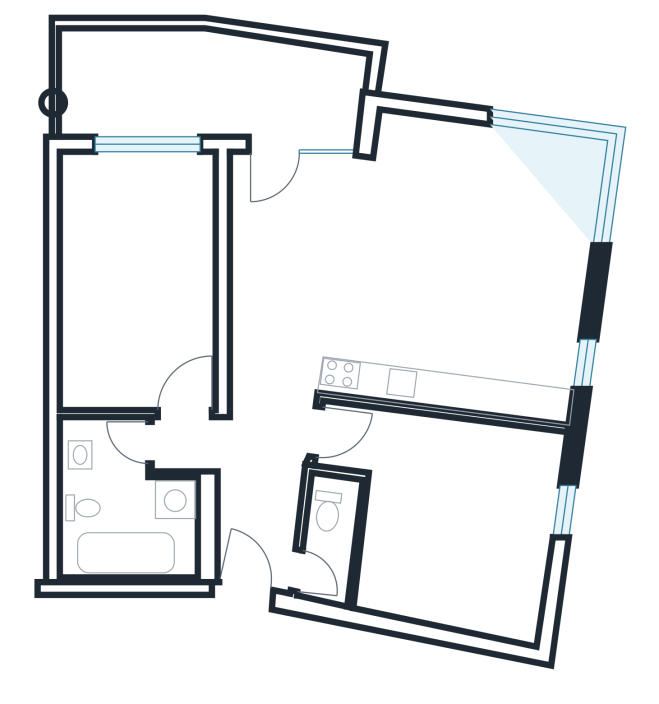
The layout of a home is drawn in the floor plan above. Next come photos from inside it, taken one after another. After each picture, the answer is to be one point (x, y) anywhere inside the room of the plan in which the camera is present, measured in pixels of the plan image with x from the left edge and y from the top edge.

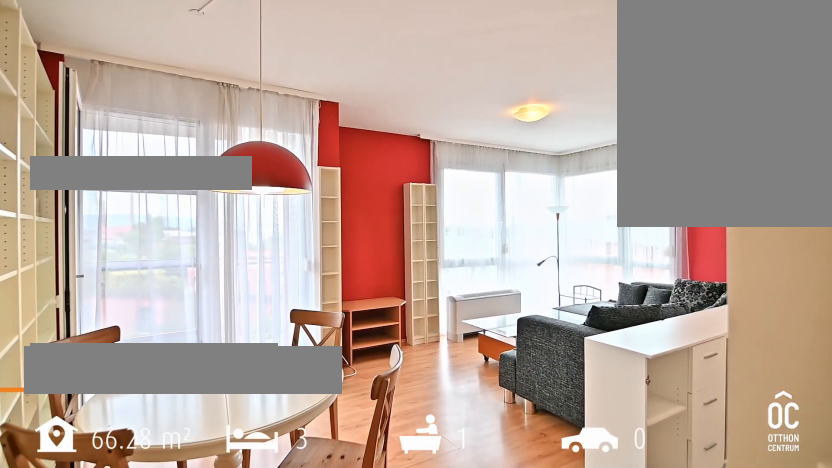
(480, 224)
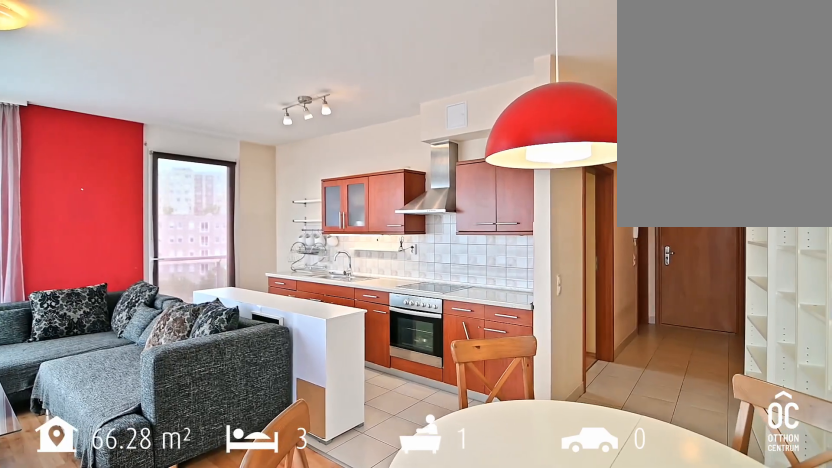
(480, 224)
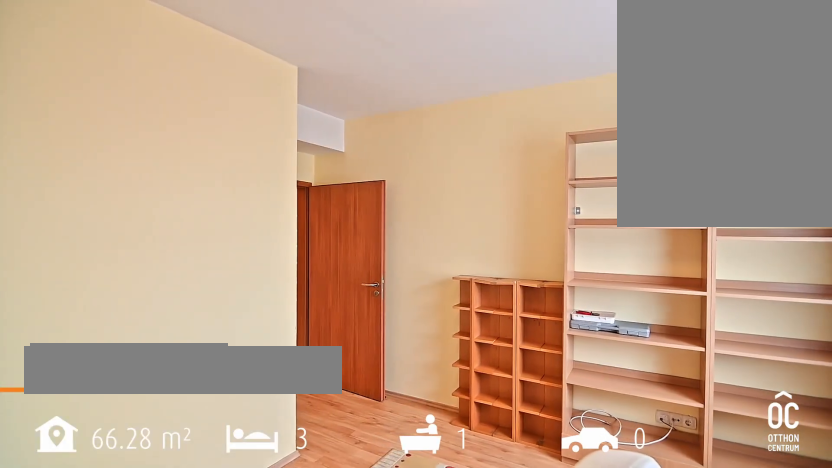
(443, 522)
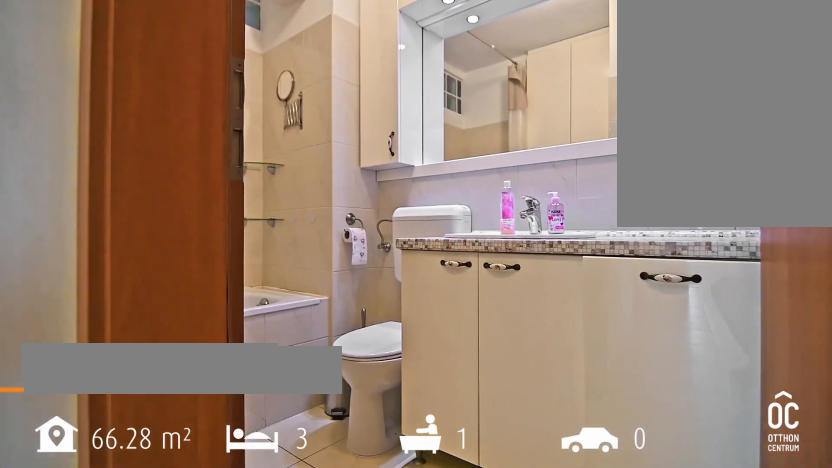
(119, 500)
